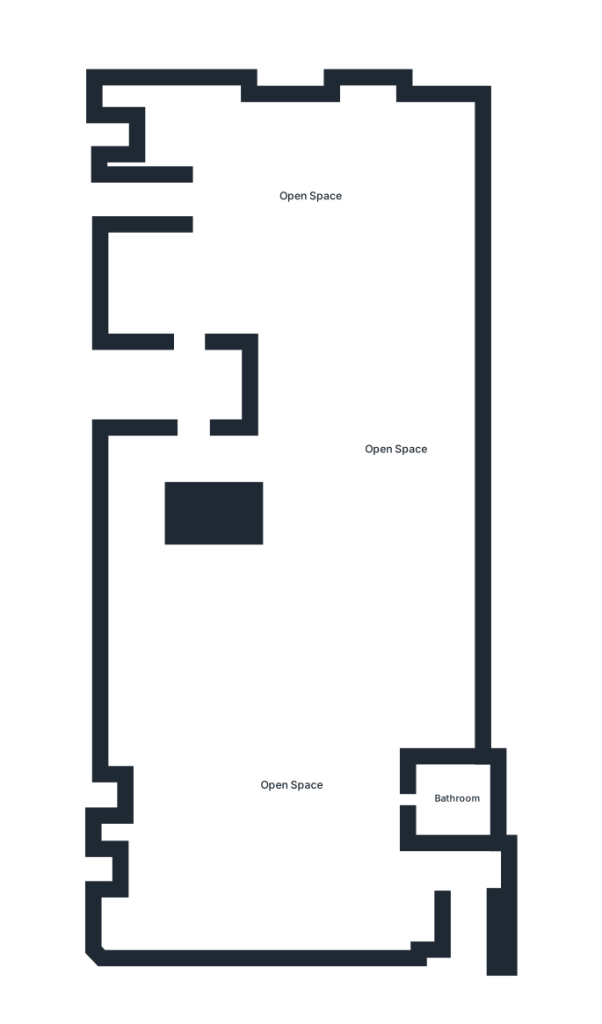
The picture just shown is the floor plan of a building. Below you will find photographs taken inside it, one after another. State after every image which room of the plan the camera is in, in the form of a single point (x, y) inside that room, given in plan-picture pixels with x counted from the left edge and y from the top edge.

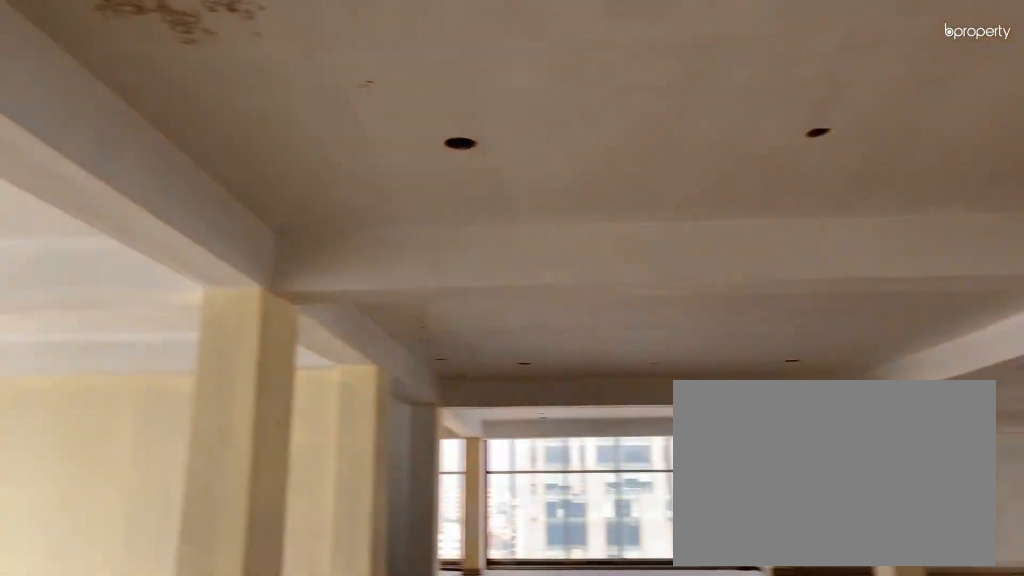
(312, 196)
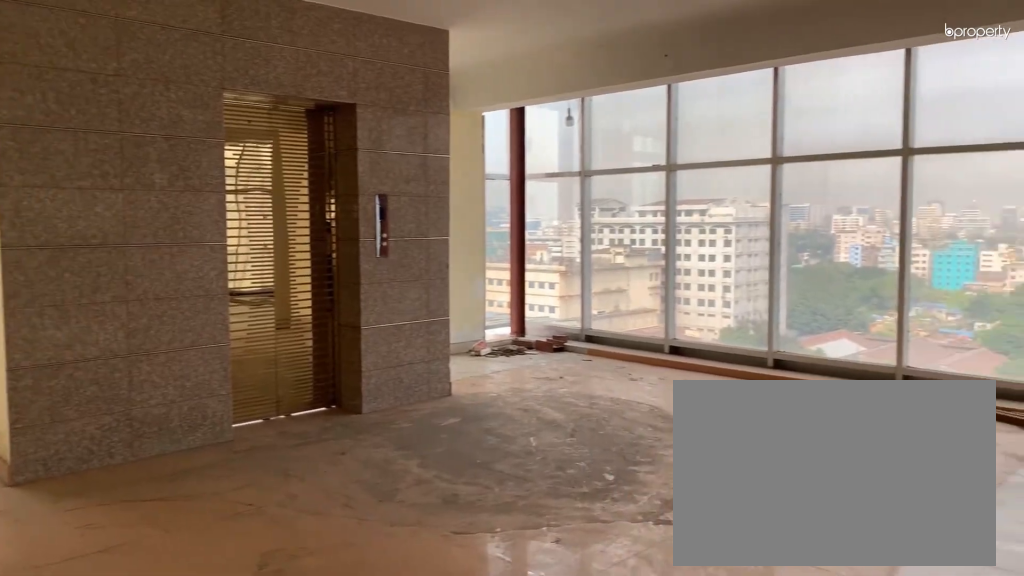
(312, 196)
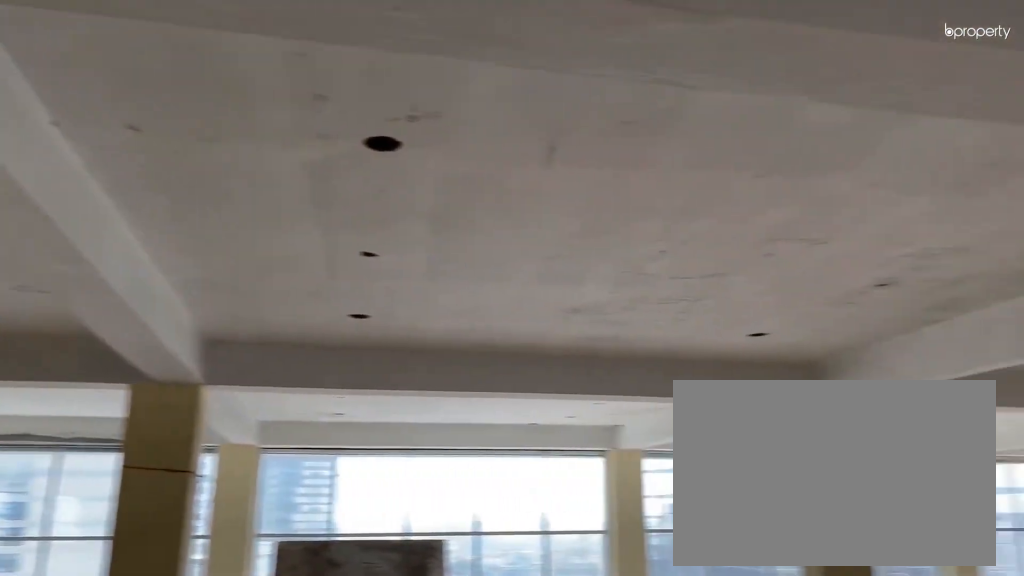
(392, 451)
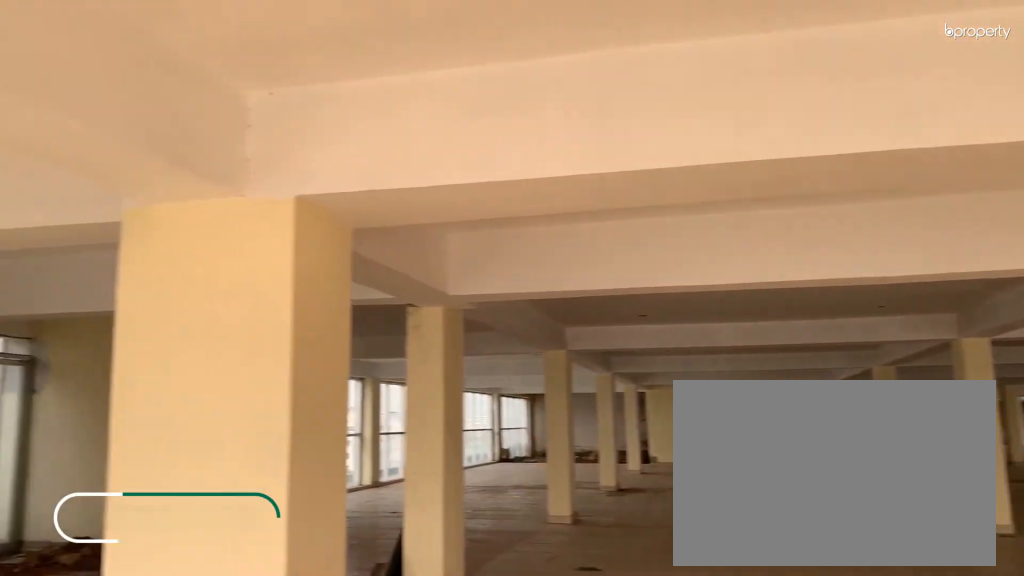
(290, 786)
